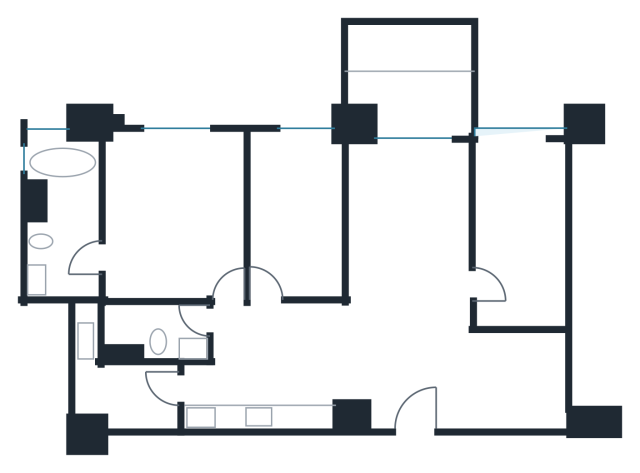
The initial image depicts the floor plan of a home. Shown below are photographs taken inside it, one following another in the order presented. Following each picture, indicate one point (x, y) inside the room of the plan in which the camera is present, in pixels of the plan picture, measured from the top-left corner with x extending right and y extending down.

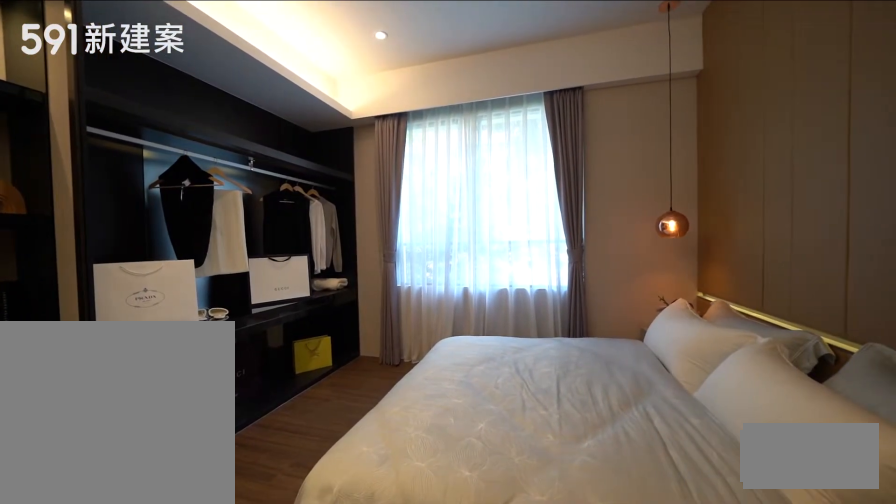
(174, 211)
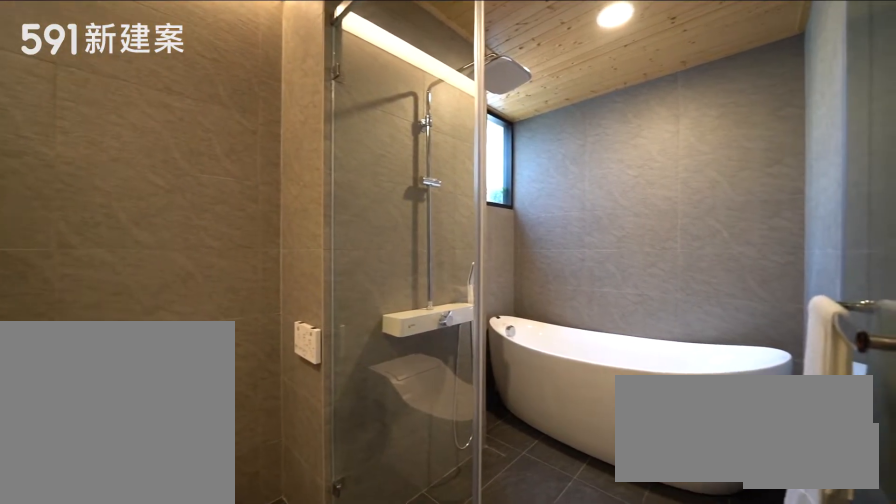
(61, 219)
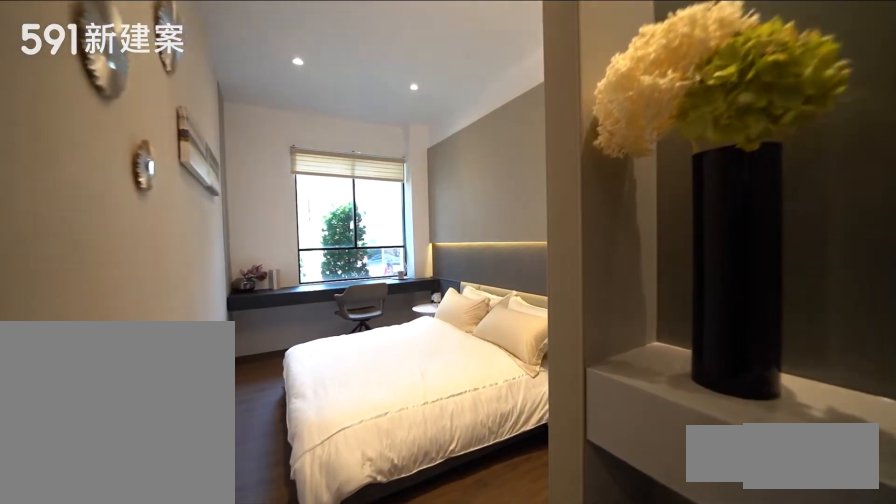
(299, 214)
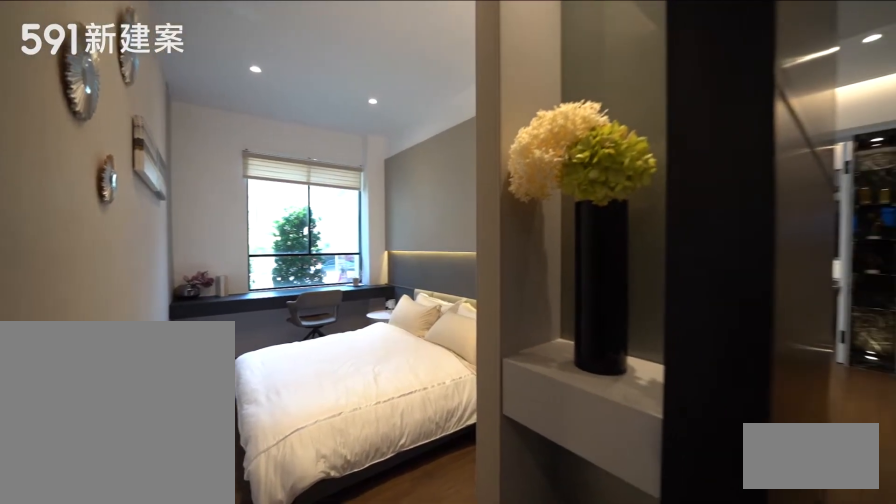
(299, 214)
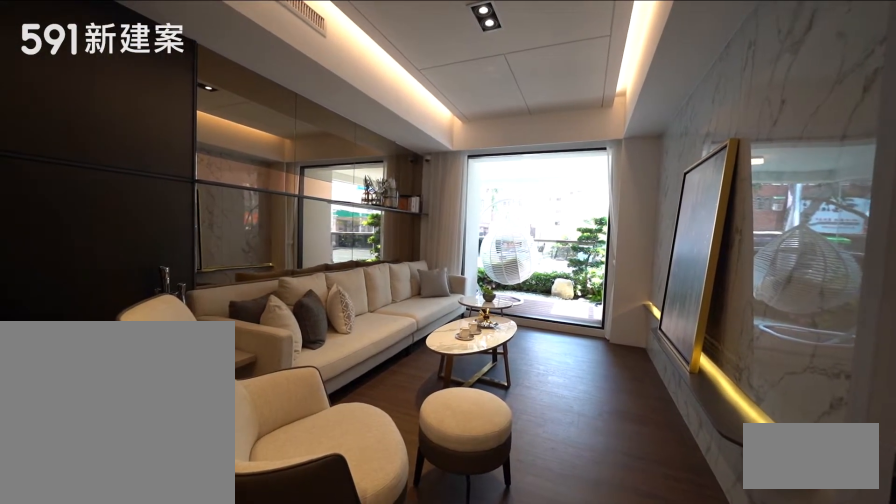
(409, 219)
